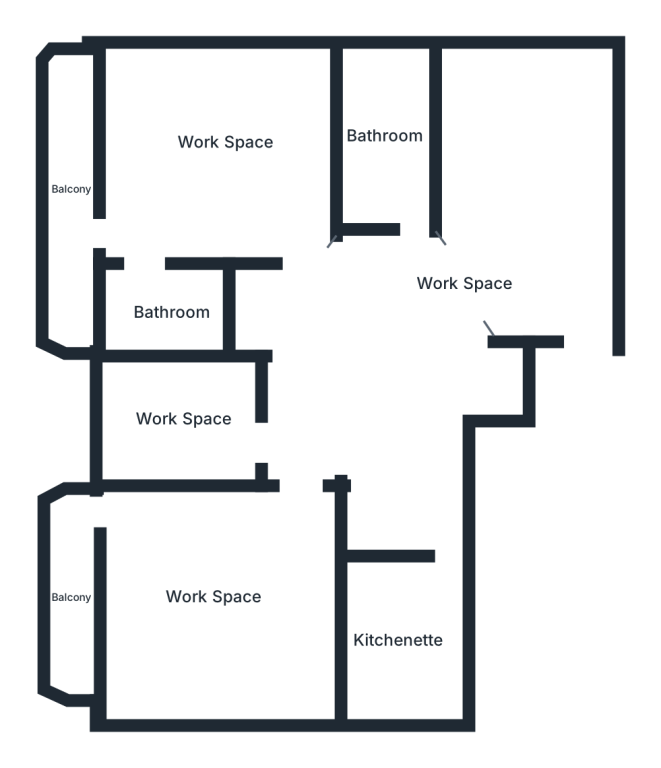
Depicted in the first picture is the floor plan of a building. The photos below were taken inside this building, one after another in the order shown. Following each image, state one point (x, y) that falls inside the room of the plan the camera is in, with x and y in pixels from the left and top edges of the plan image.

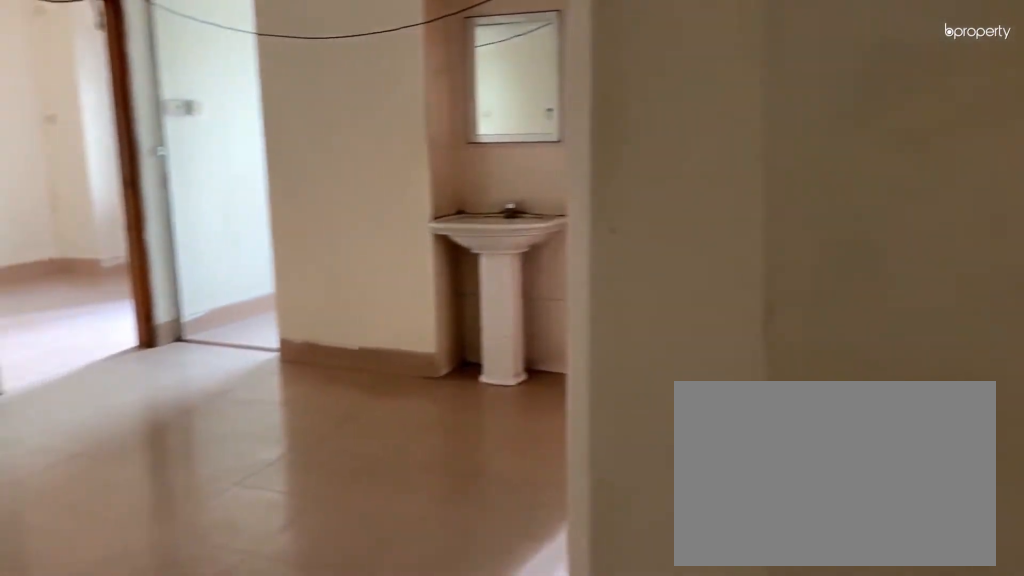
(471, 282)
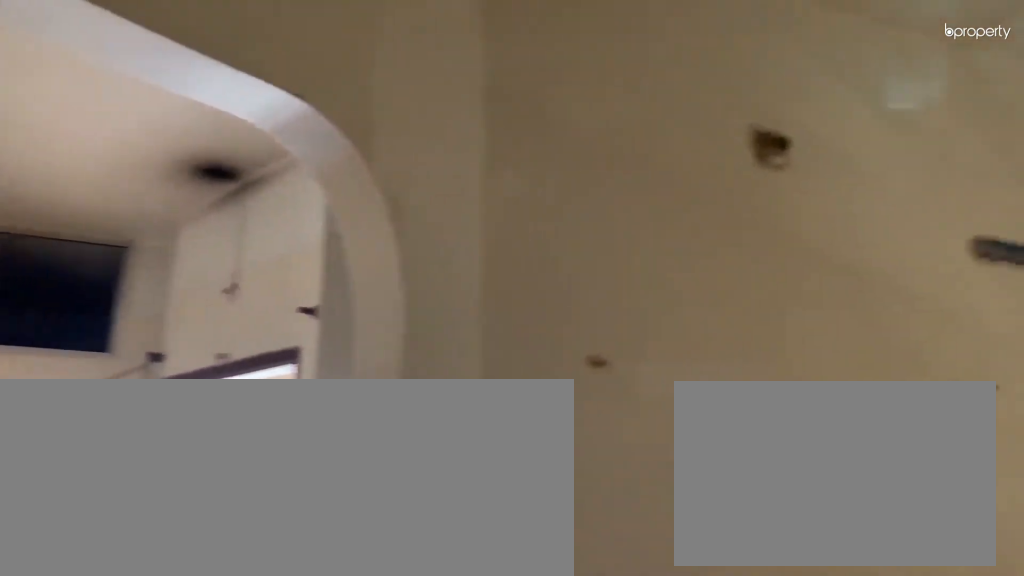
(471, 282)
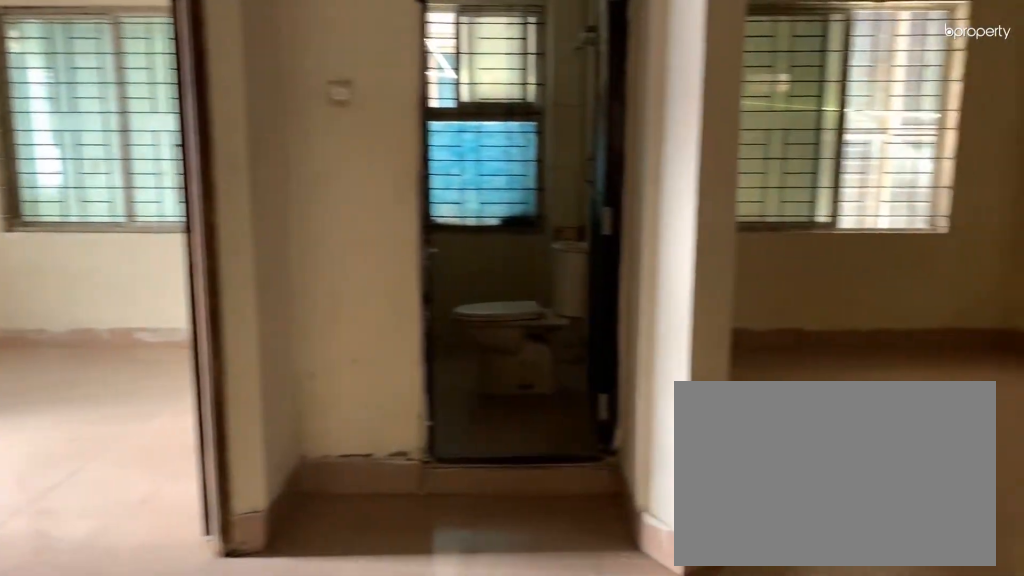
(470, 282)
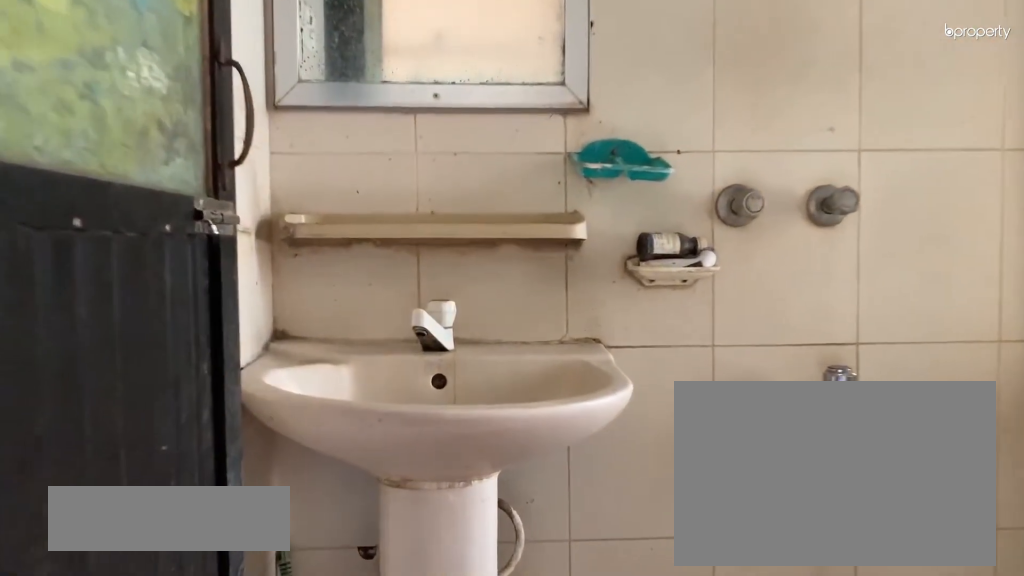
(172, 312)
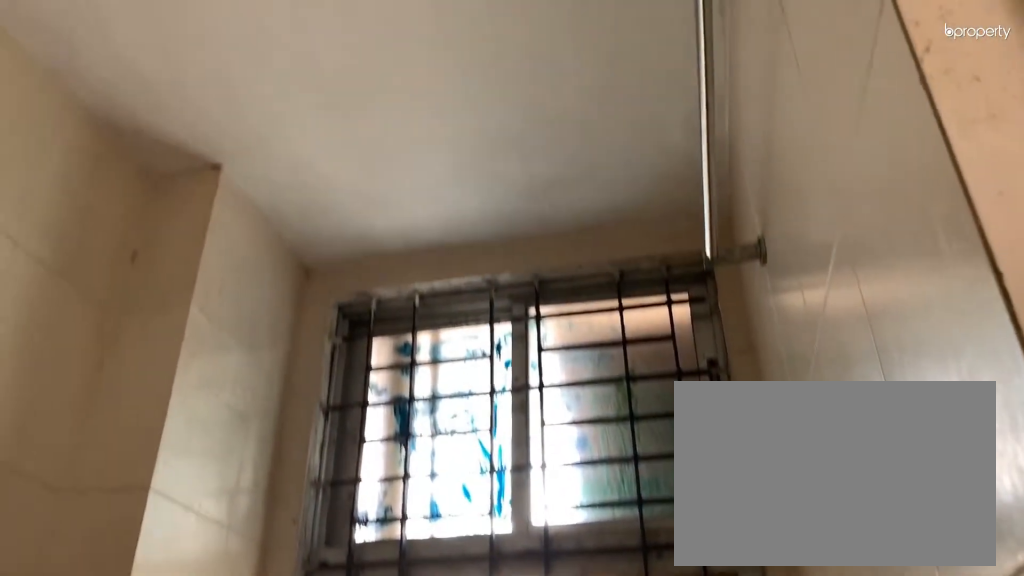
(172, 312)
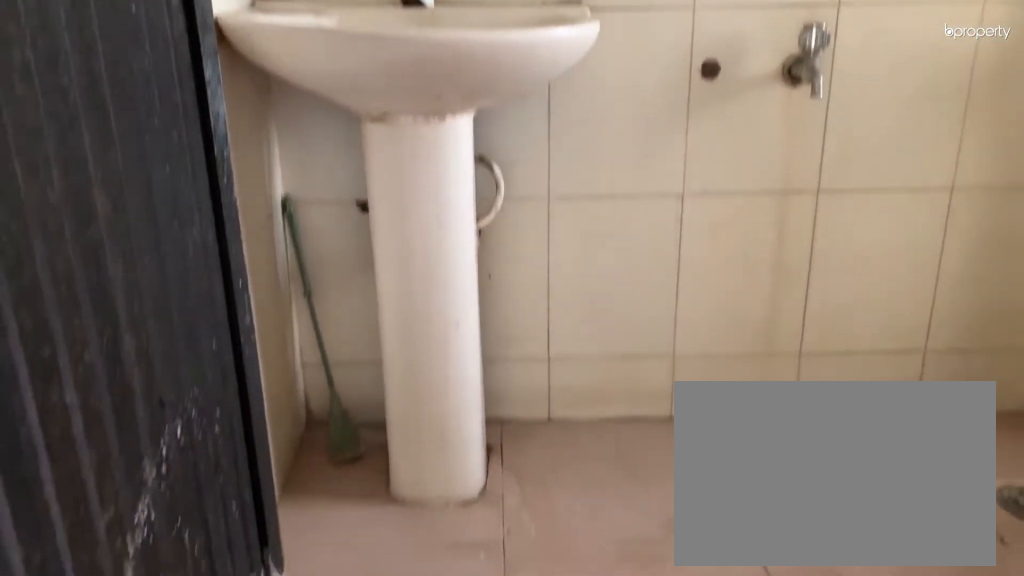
(172, 312)
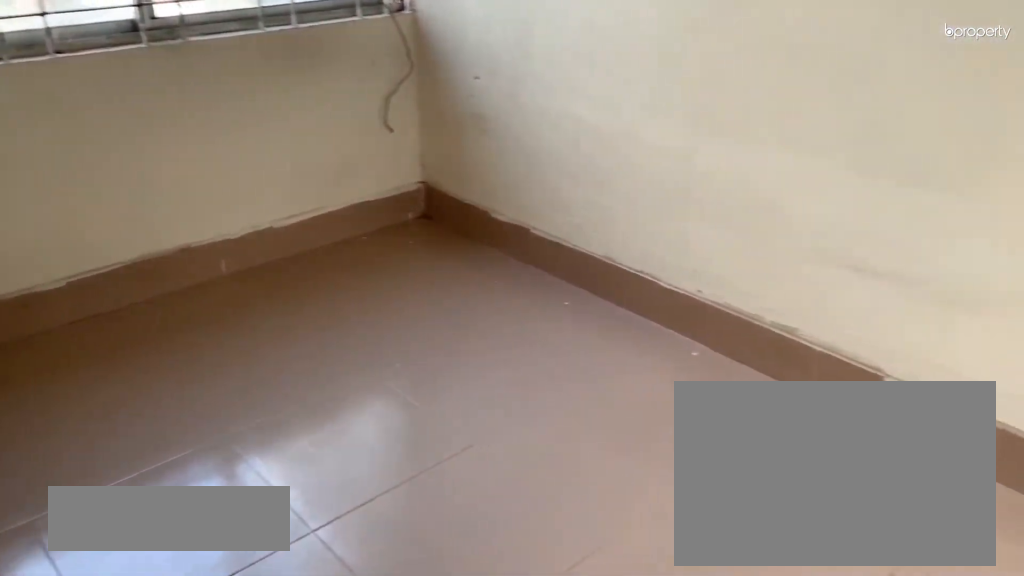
(183, 419)
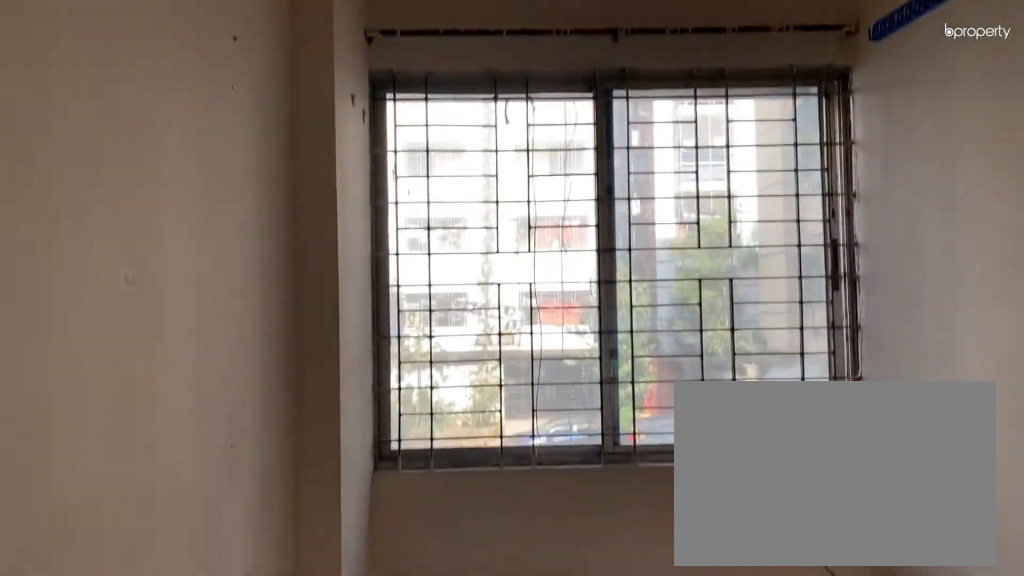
(183, 419)
